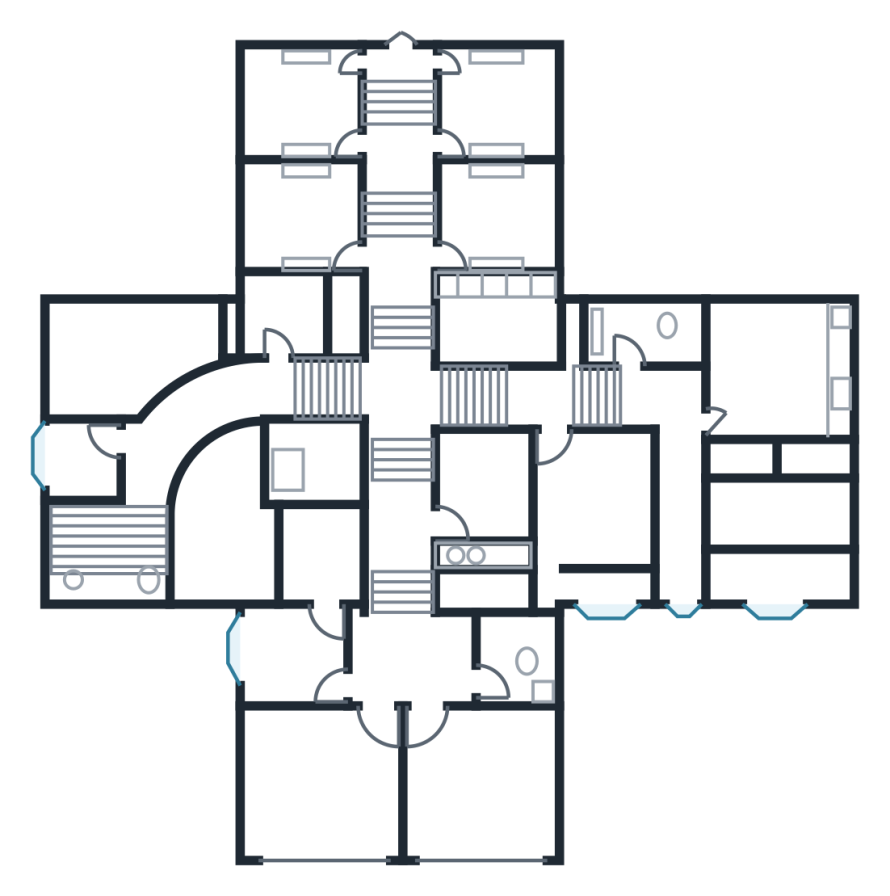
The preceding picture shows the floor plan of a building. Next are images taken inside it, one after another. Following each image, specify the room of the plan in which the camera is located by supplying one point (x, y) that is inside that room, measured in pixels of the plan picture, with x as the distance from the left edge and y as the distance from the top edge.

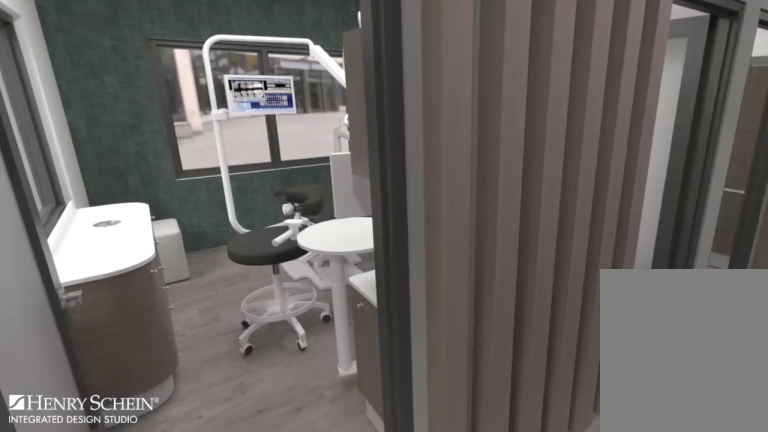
(400, 113)
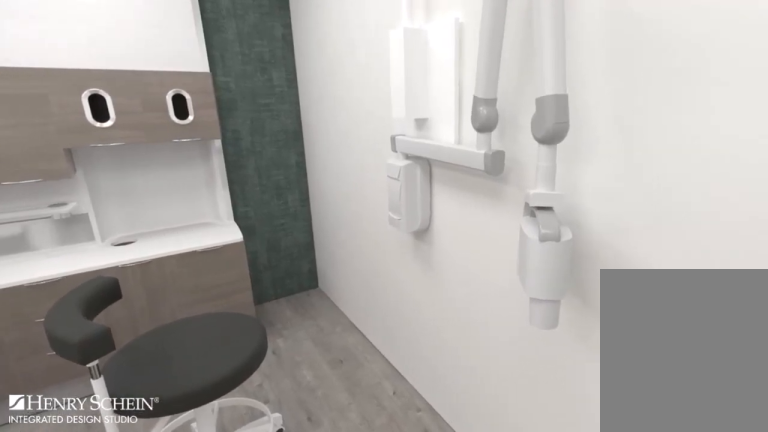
(578, 479)
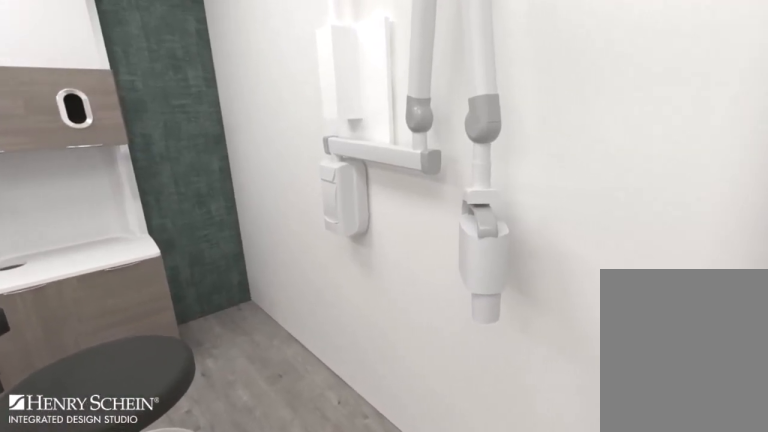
(578, 479)
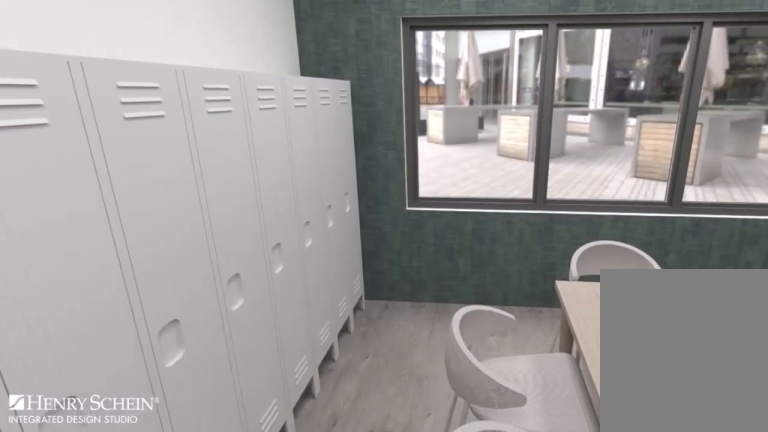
(763, 371)
